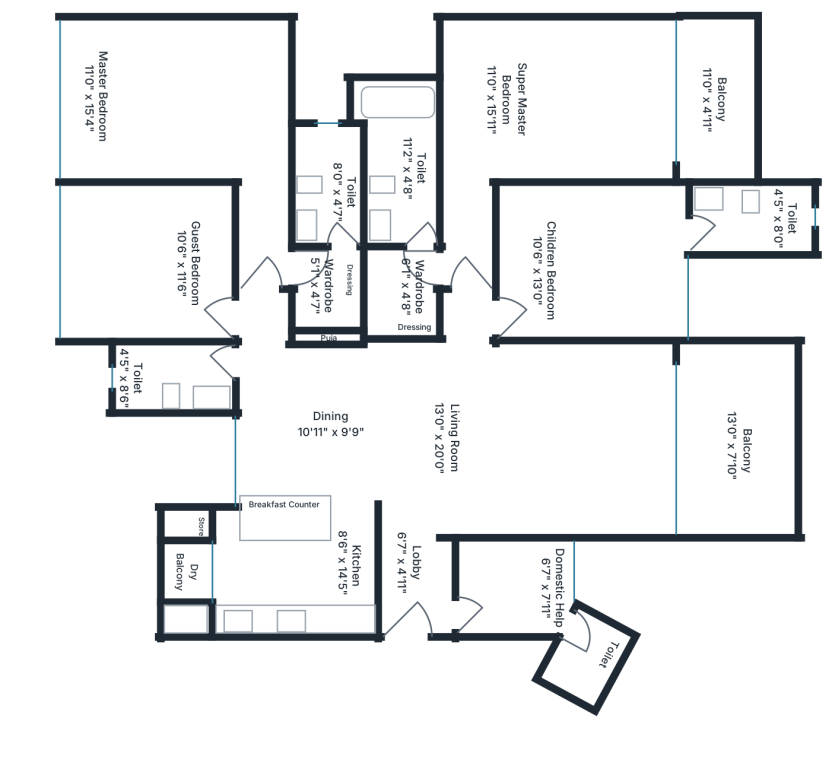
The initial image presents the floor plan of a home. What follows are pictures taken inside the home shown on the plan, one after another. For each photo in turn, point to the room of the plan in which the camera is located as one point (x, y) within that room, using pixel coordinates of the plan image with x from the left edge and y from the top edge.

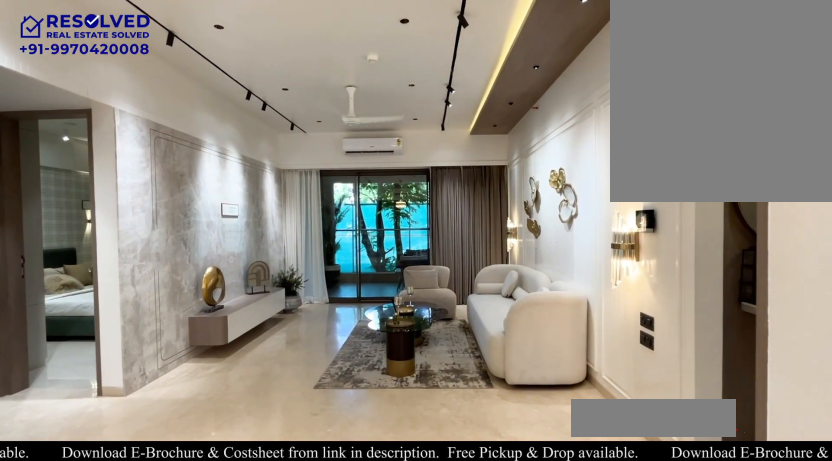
(556, 441)
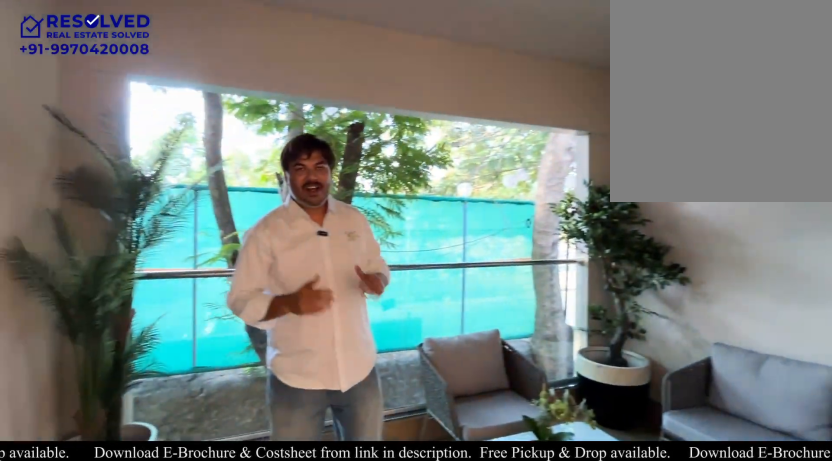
(737, 439)
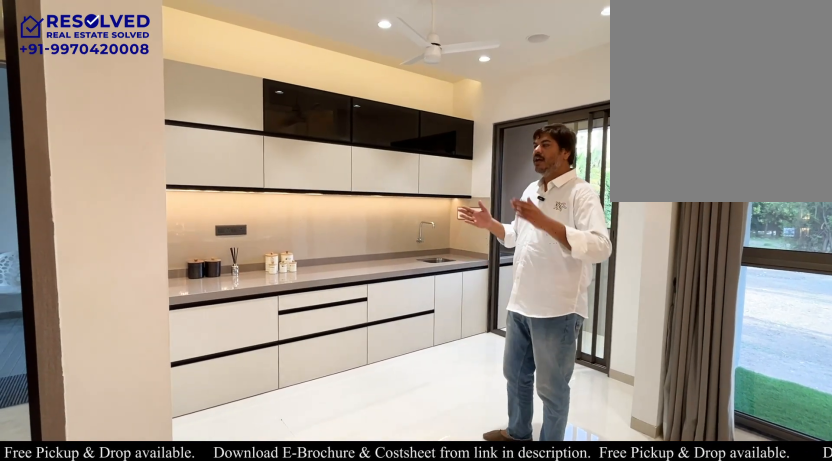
(296, 573)
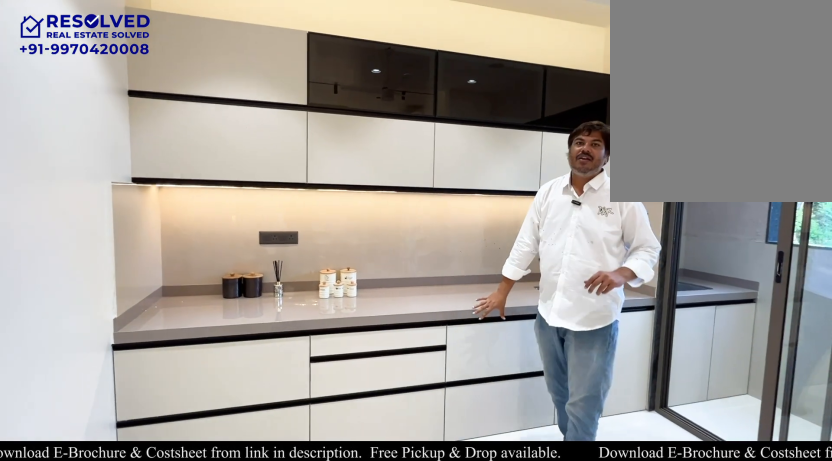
(296, 572)
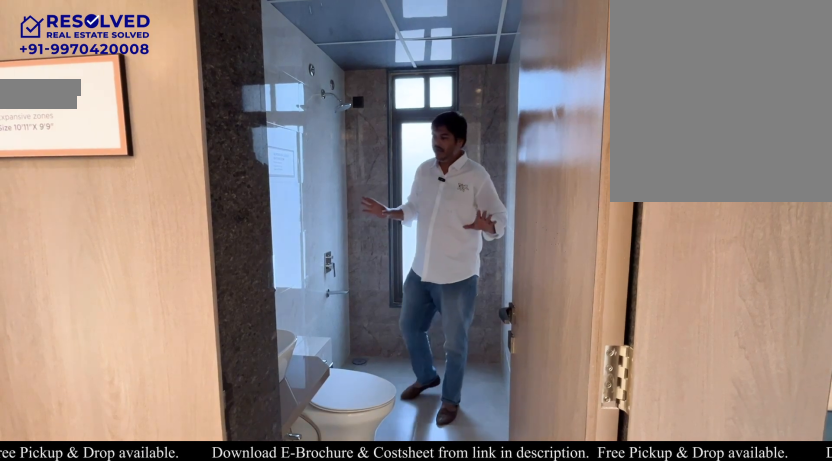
(173, 377)
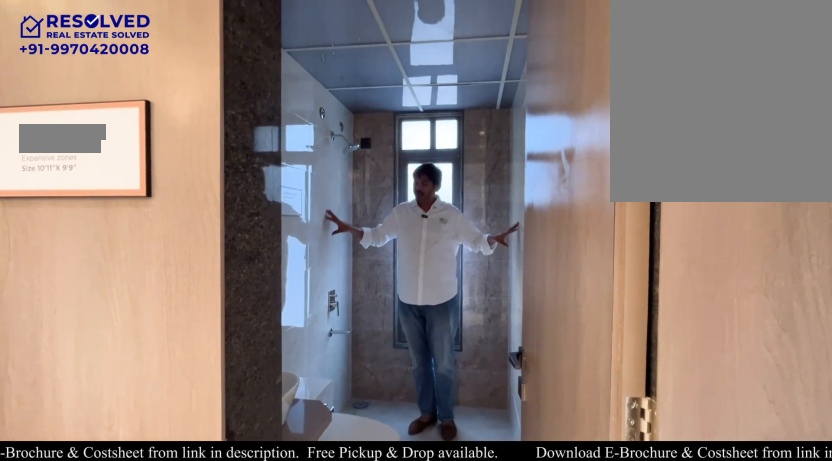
(173, 377)
